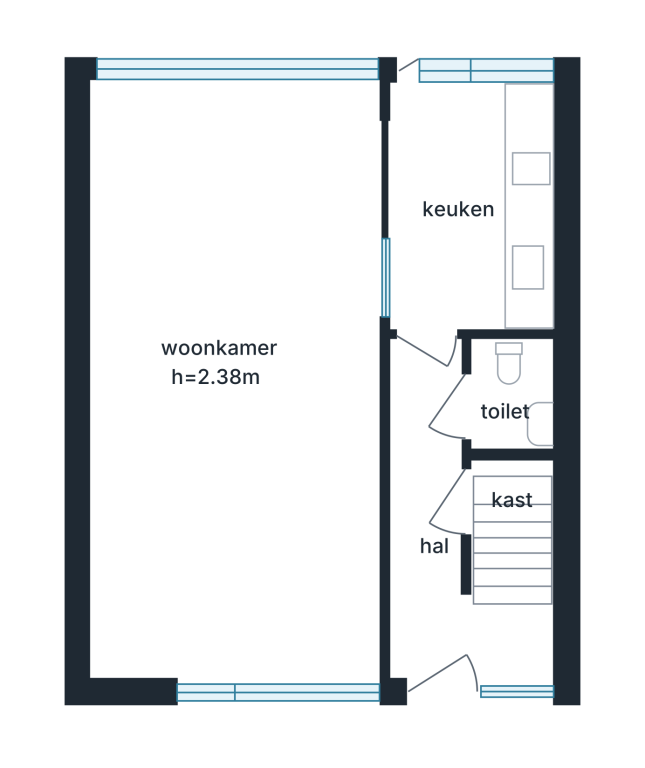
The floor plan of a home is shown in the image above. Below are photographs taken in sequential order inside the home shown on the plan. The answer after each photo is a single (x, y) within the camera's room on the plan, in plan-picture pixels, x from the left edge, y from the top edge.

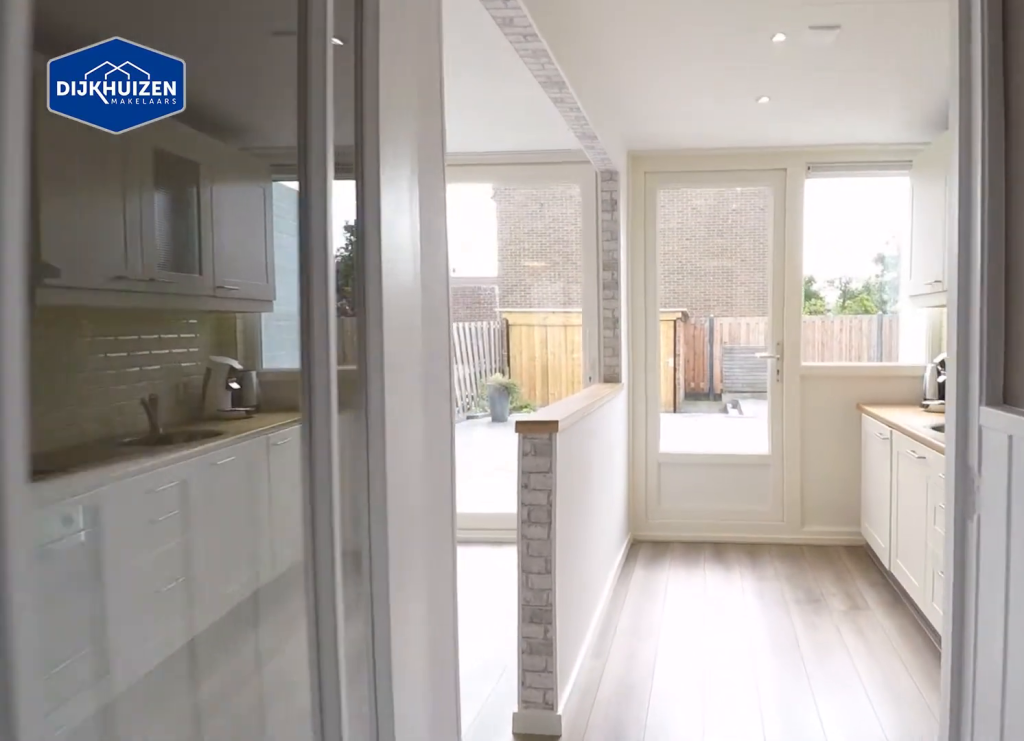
(443, 539)
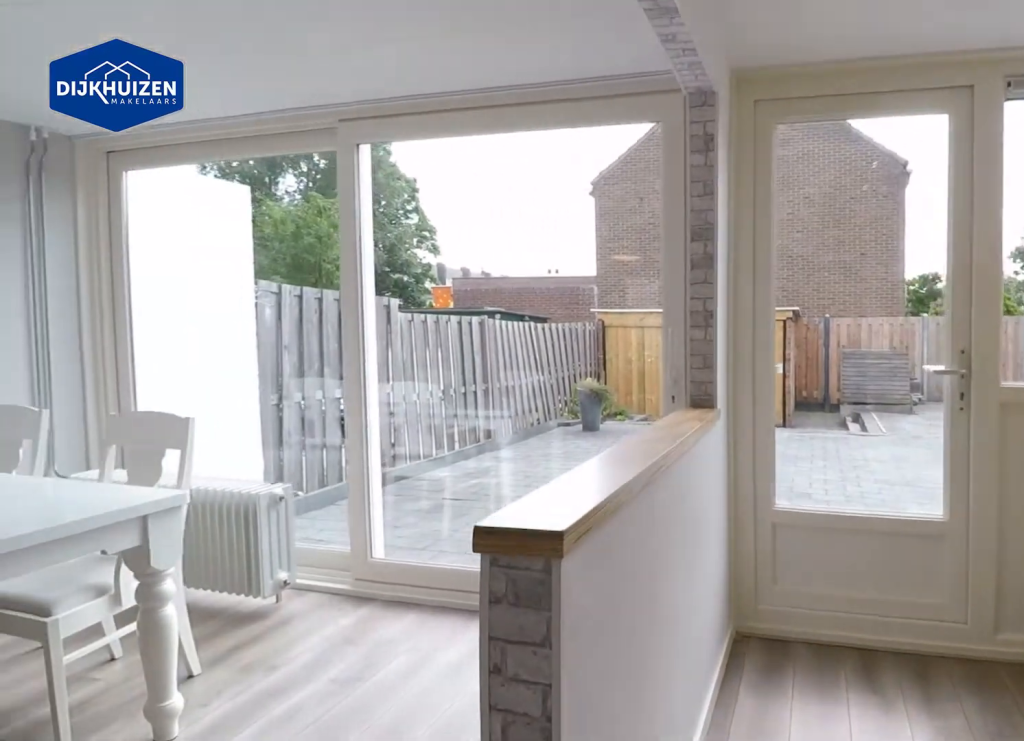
(527, 201)
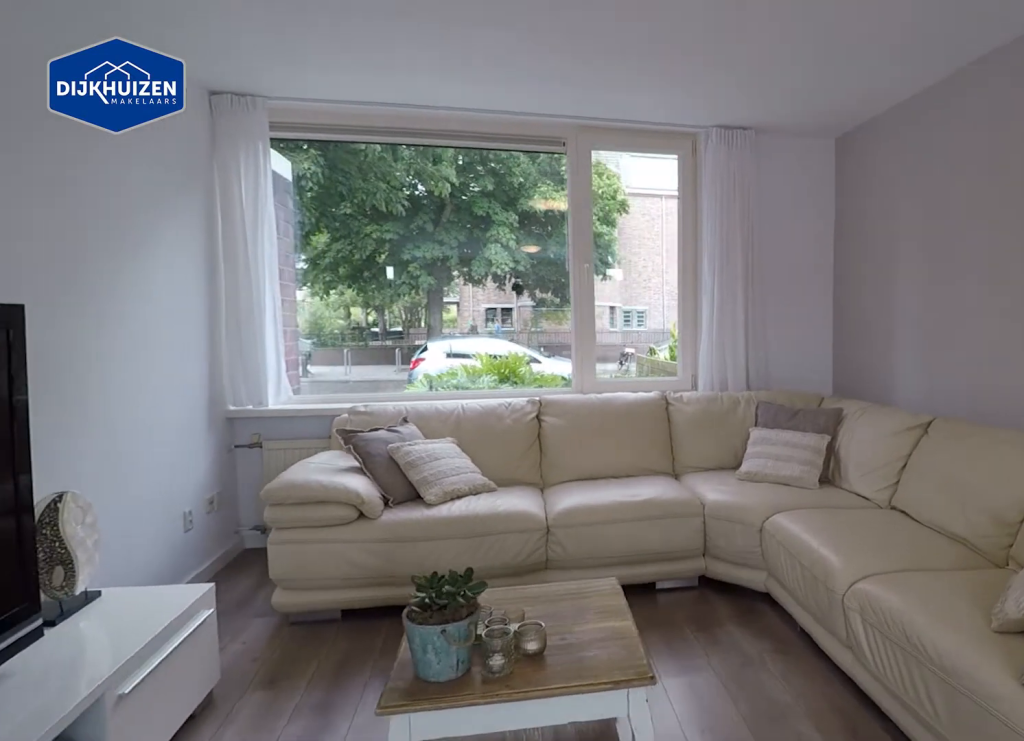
(172, 254)
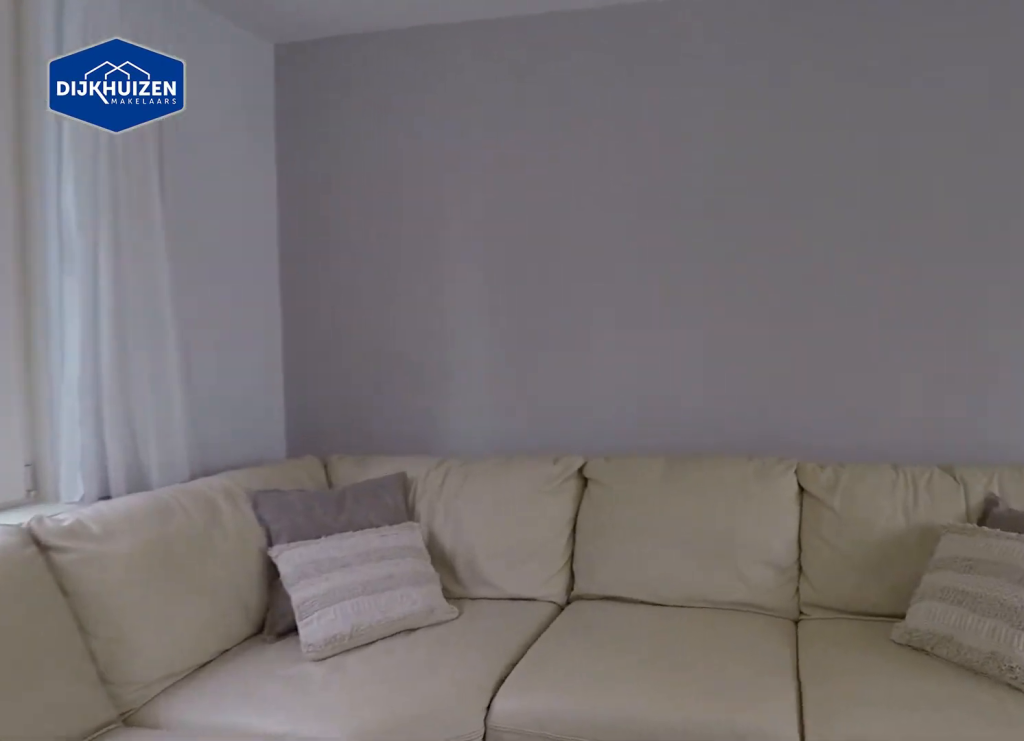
(172, 254)
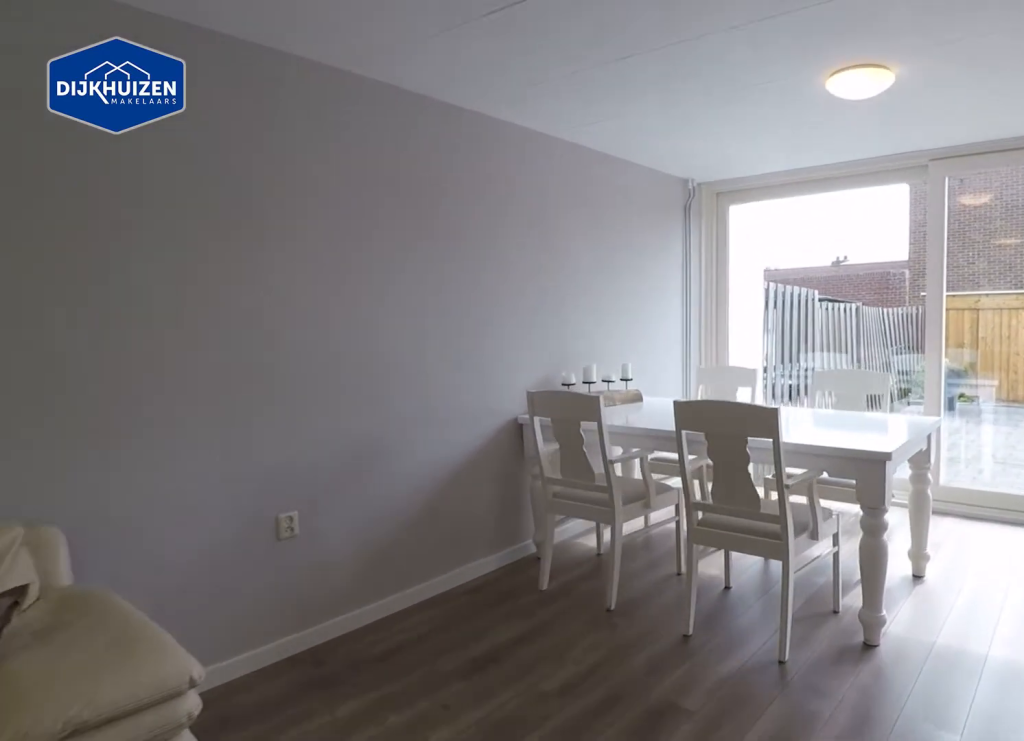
(194, 136)
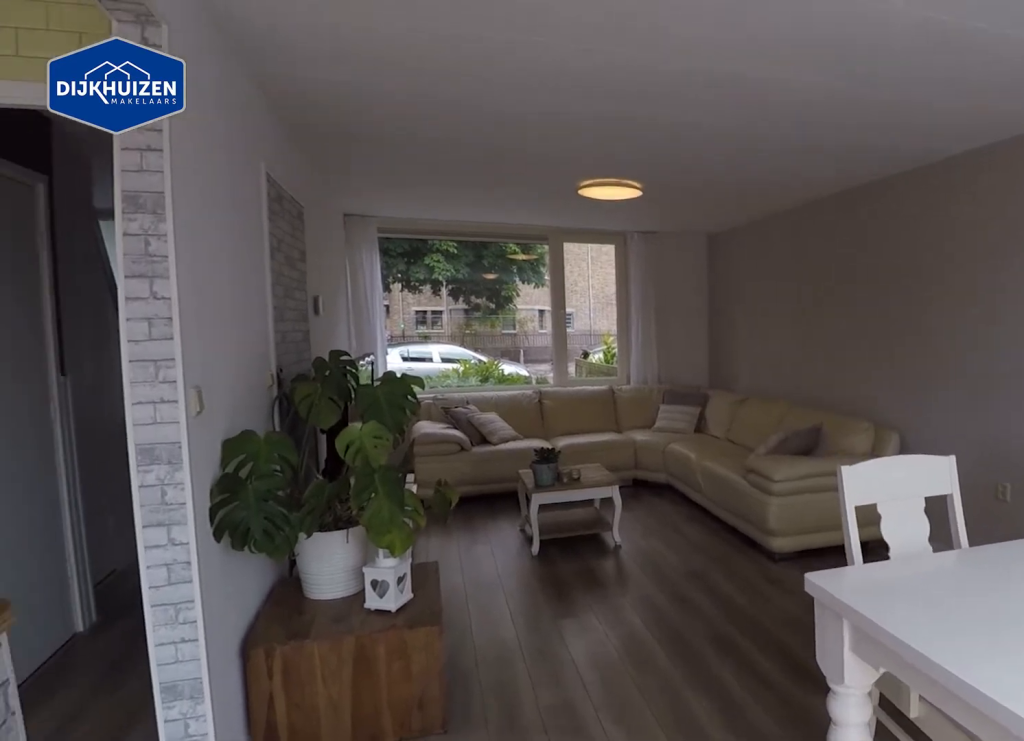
(174, 261)
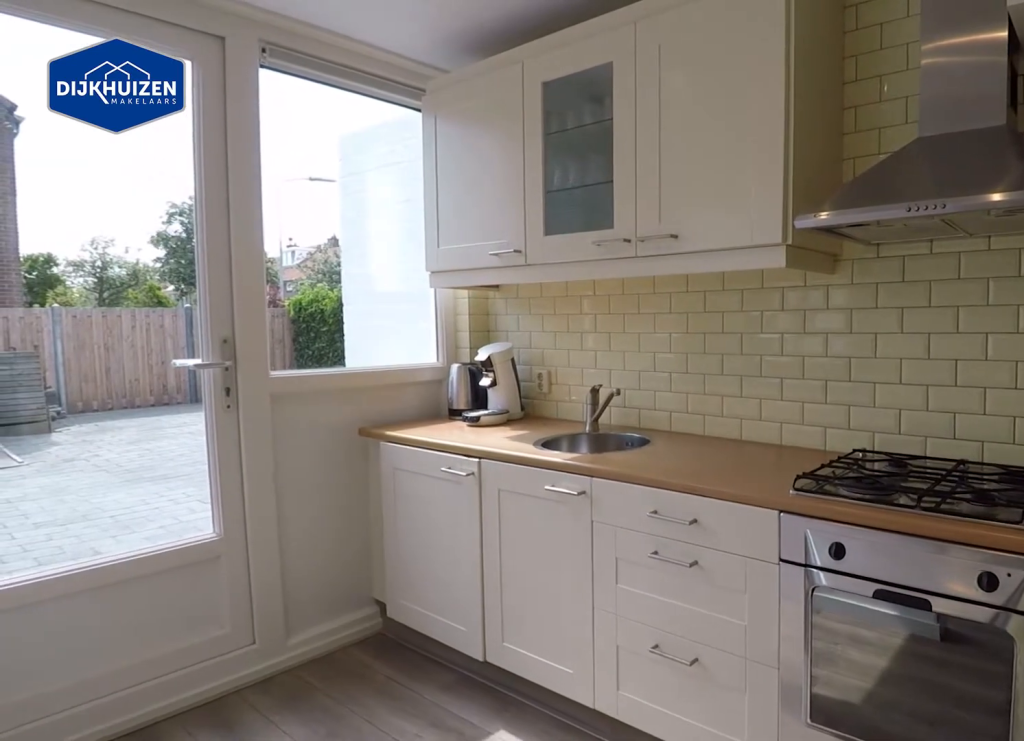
(476, 201)
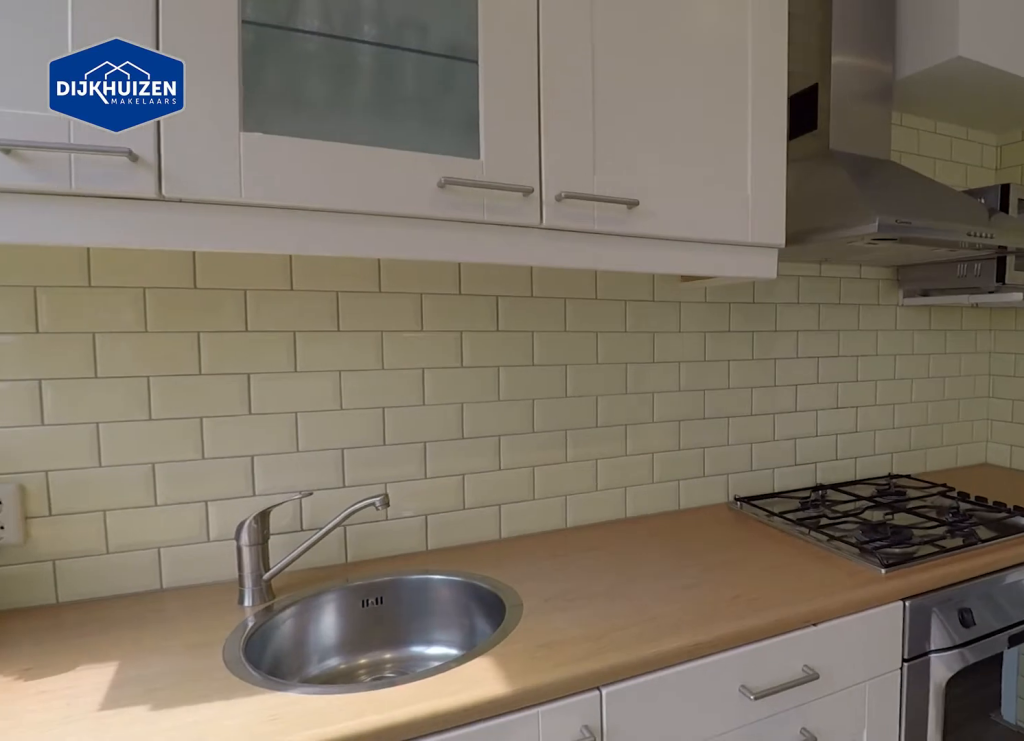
(476, 201)
